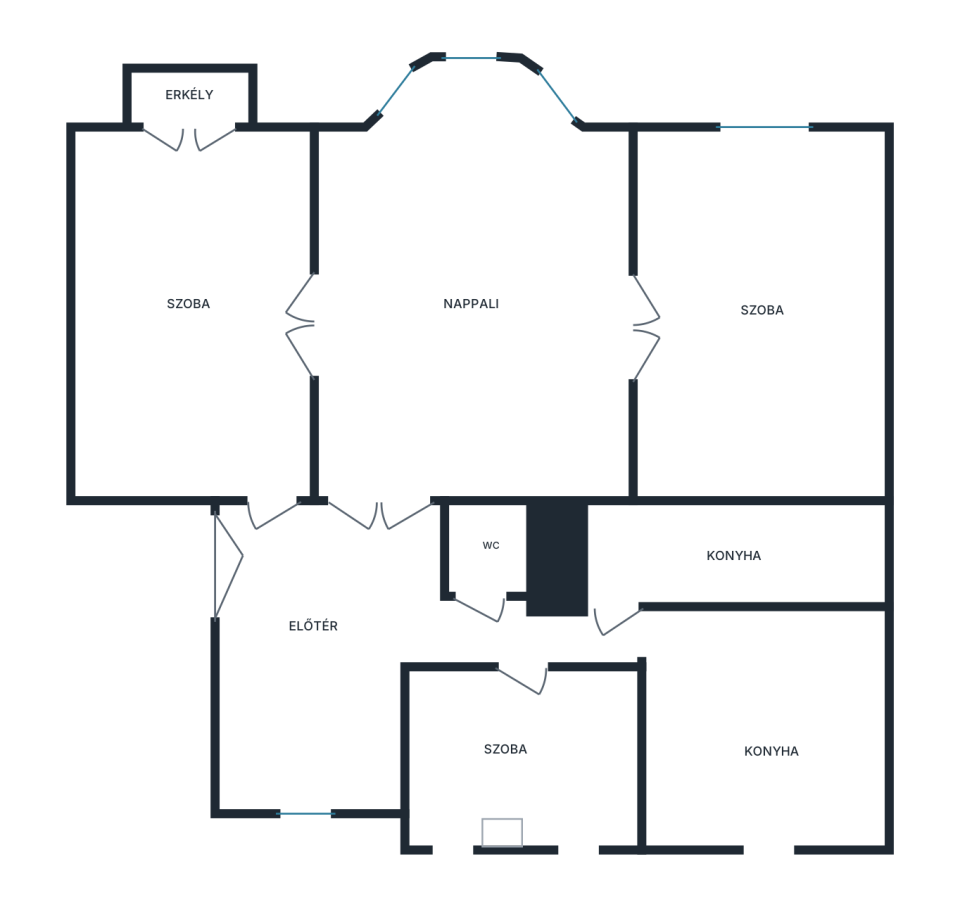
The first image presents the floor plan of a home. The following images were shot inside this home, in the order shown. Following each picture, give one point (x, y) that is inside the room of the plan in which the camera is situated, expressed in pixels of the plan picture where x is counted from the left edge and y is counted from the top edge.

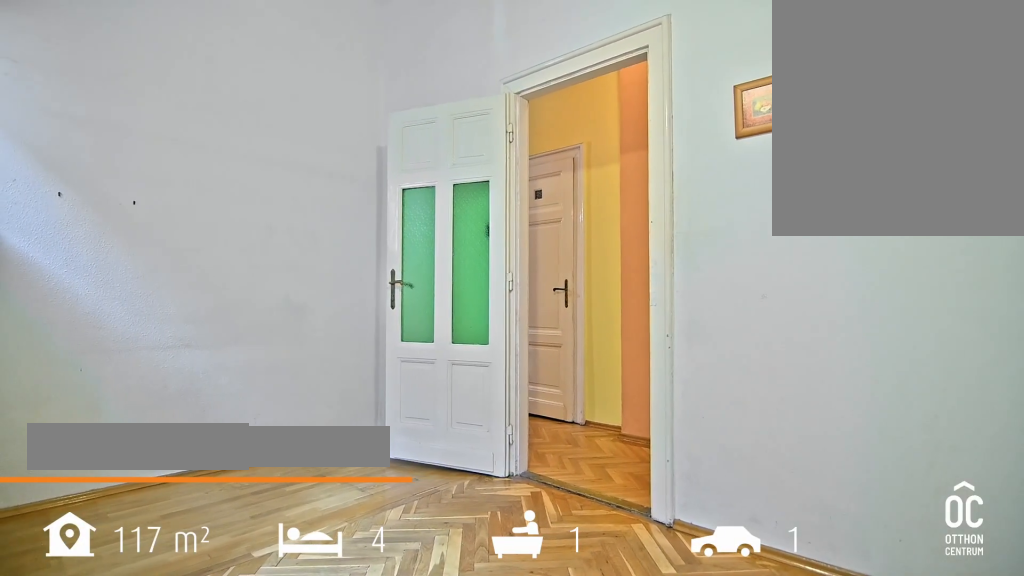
(521, 755)
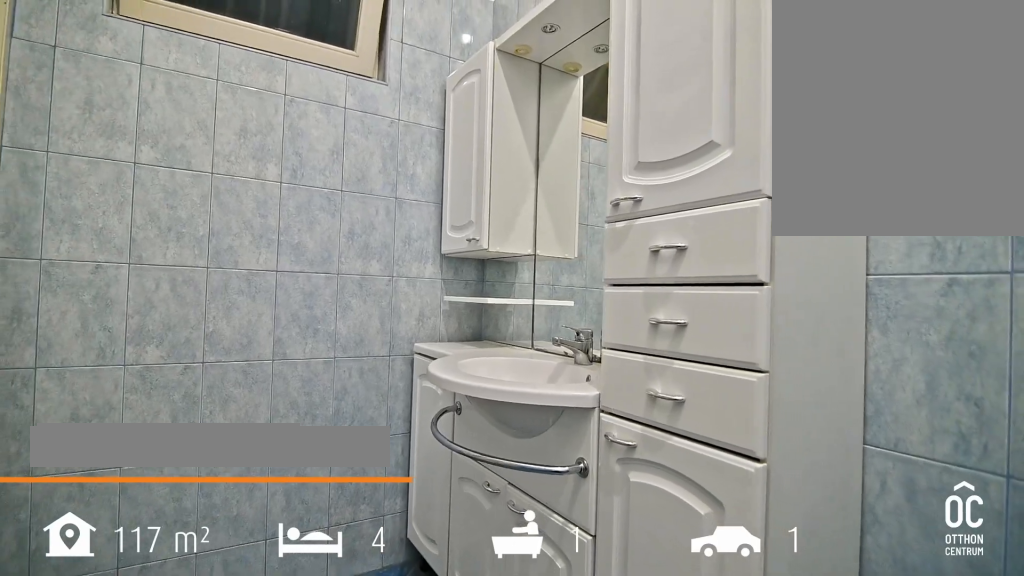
(755, 557)
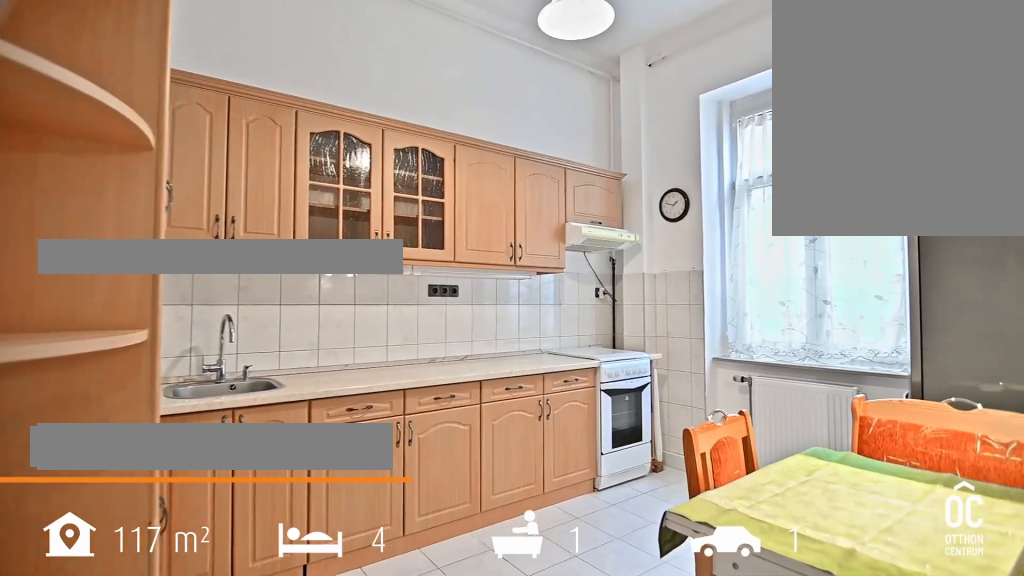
(763, 732)
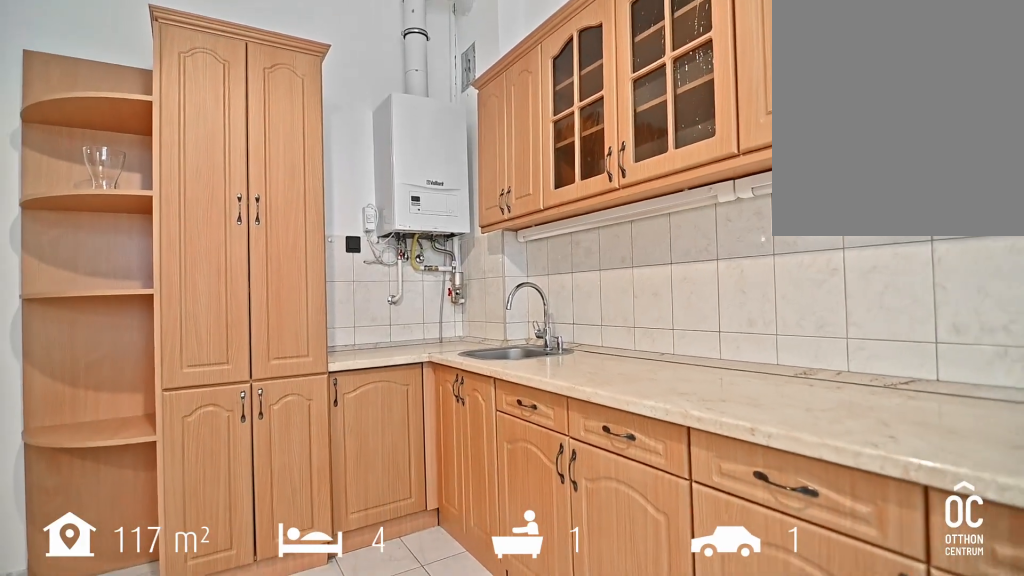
(763, 732)
